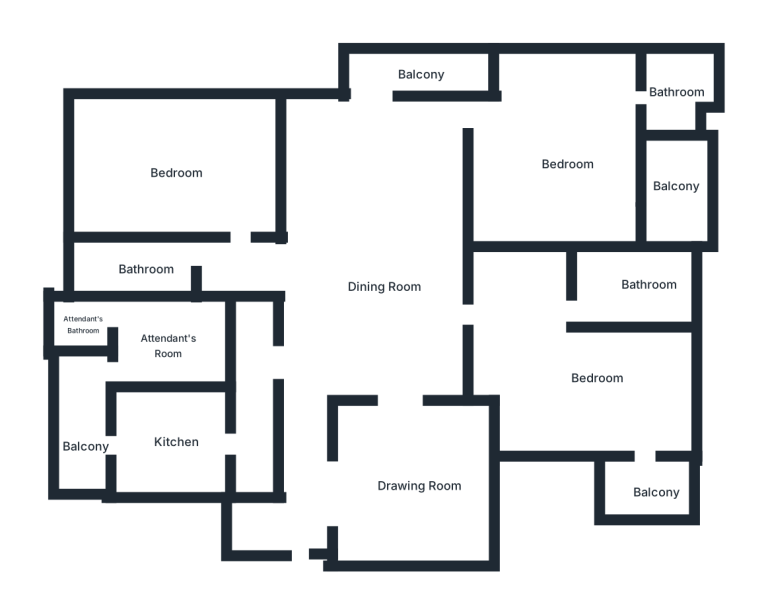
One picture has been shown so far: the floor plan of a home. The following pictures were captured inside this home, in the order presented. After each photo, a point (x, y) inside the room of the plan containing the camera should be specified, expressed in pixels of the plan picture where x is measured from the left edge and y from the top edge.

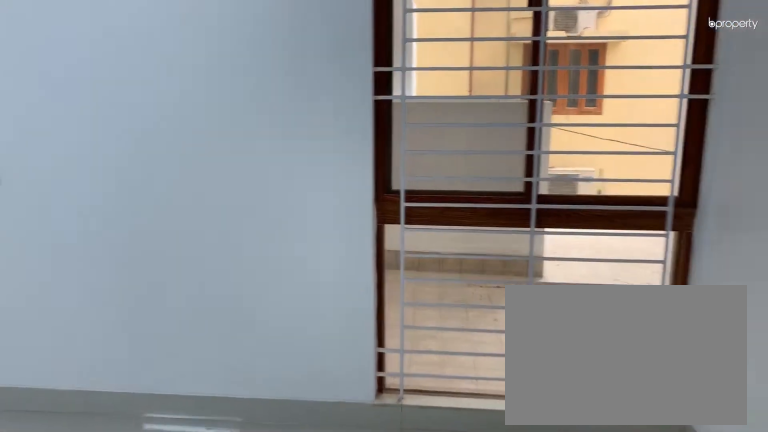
(420, 482)
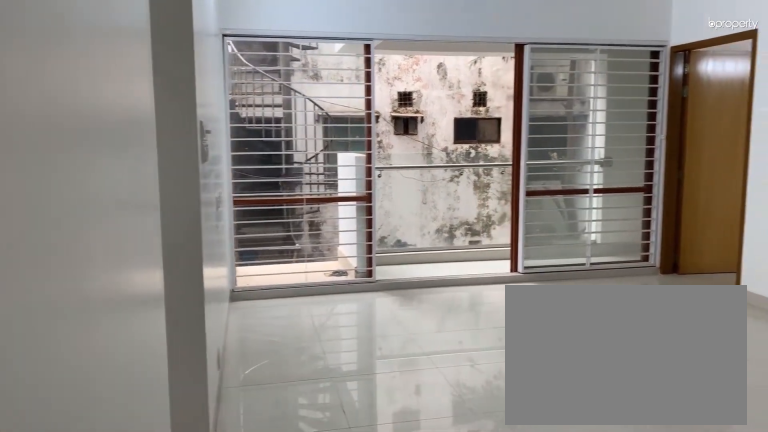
(389, 287)
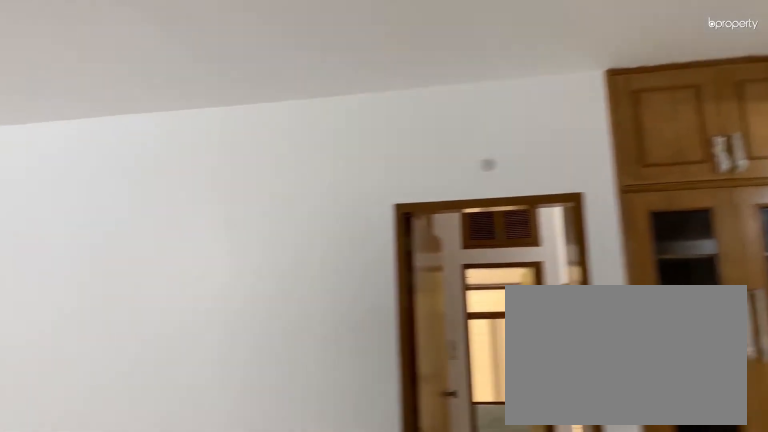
(389, 287)
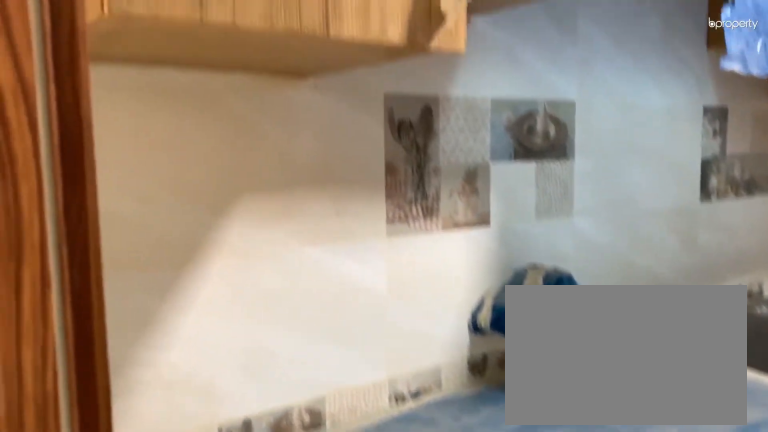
(177, 438)
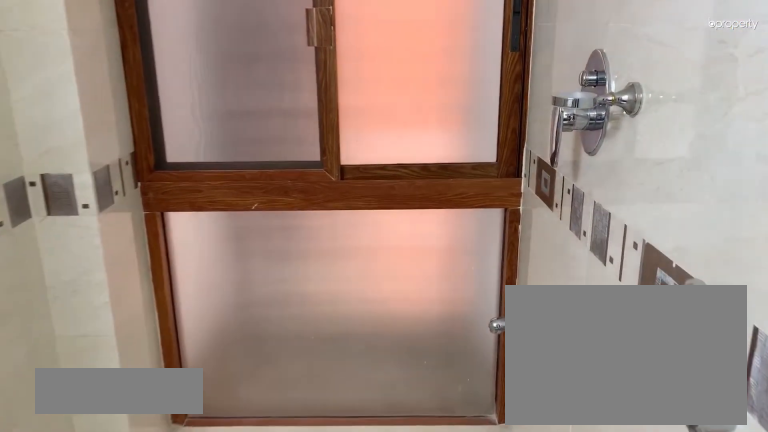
(142, 263)
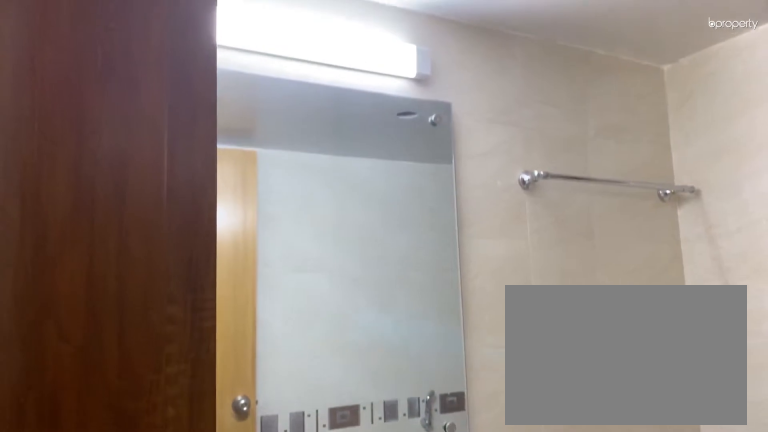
(142, 263)
